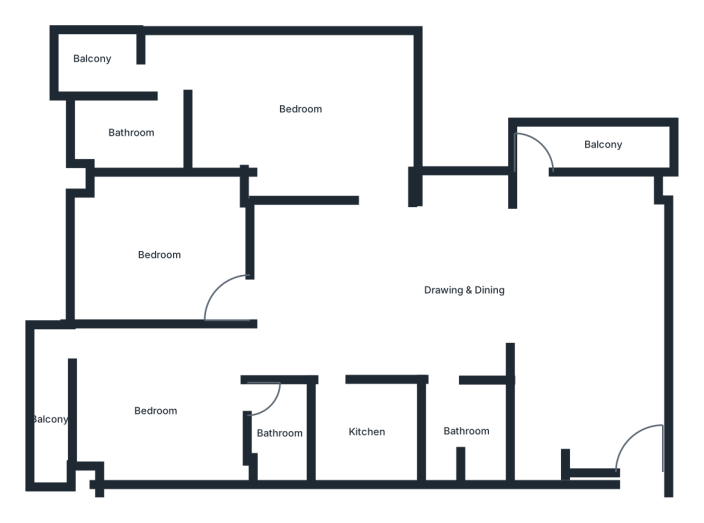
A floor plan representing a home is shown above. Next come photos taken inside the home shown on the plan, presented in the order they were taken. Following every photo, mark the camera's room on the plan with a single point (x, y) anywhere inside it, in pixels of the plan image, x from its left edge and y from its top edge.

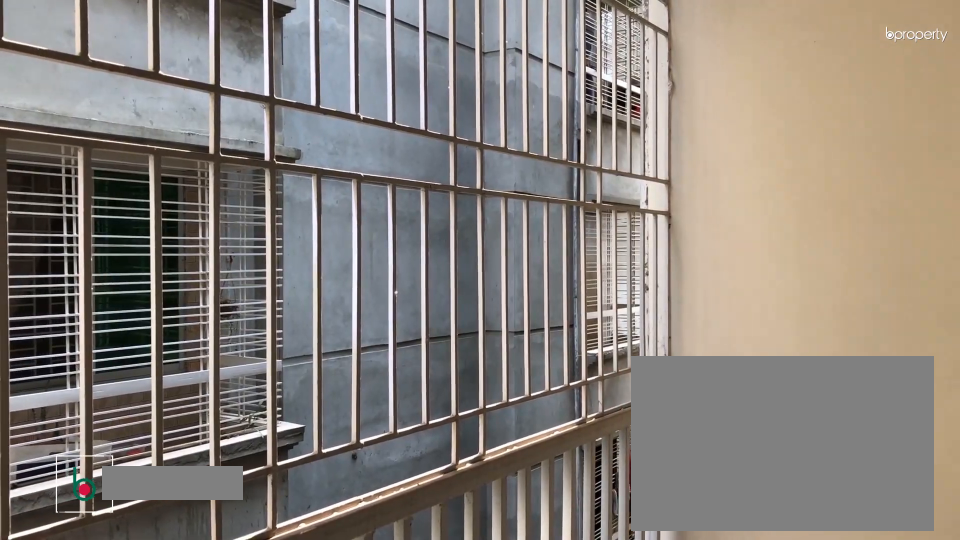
(603, 144)
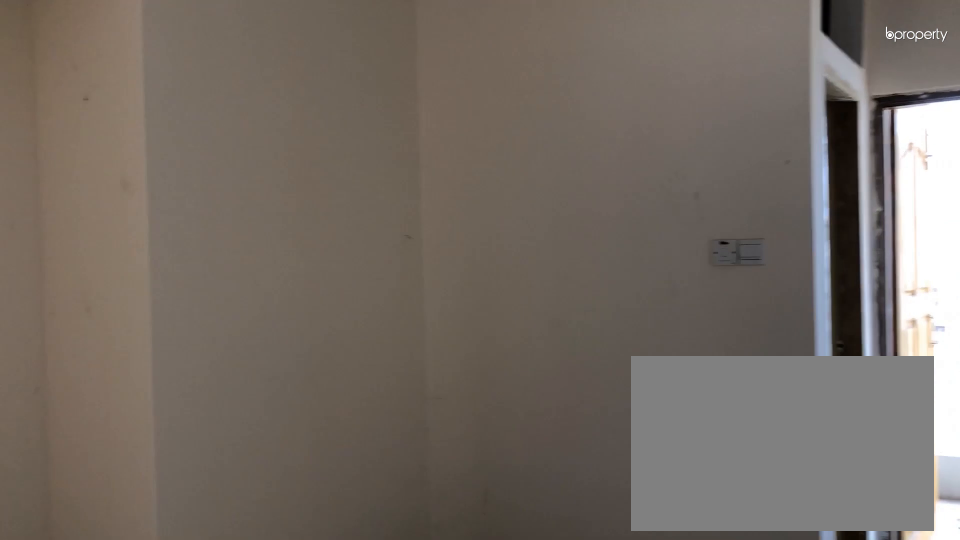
(292, 112)
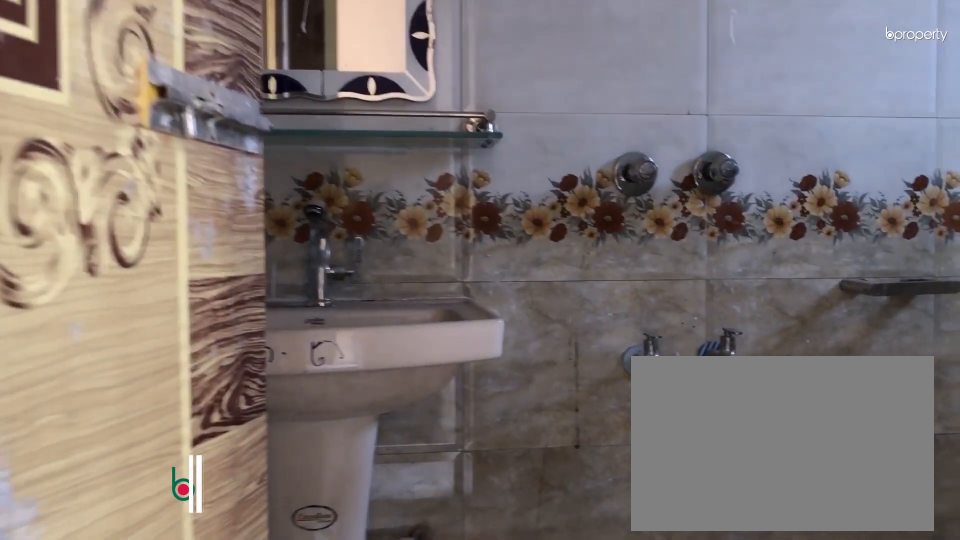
(129, 135)
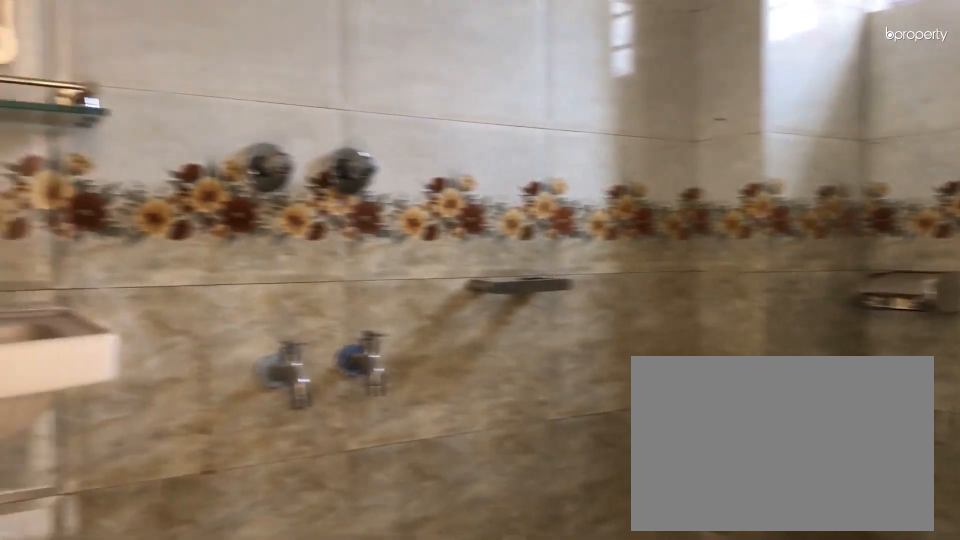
(129, 135)
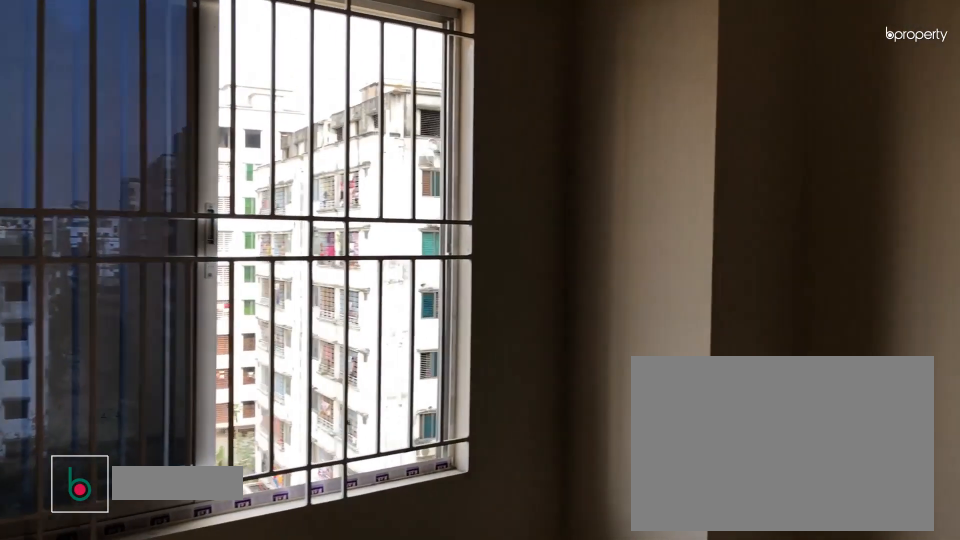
(163, 253)
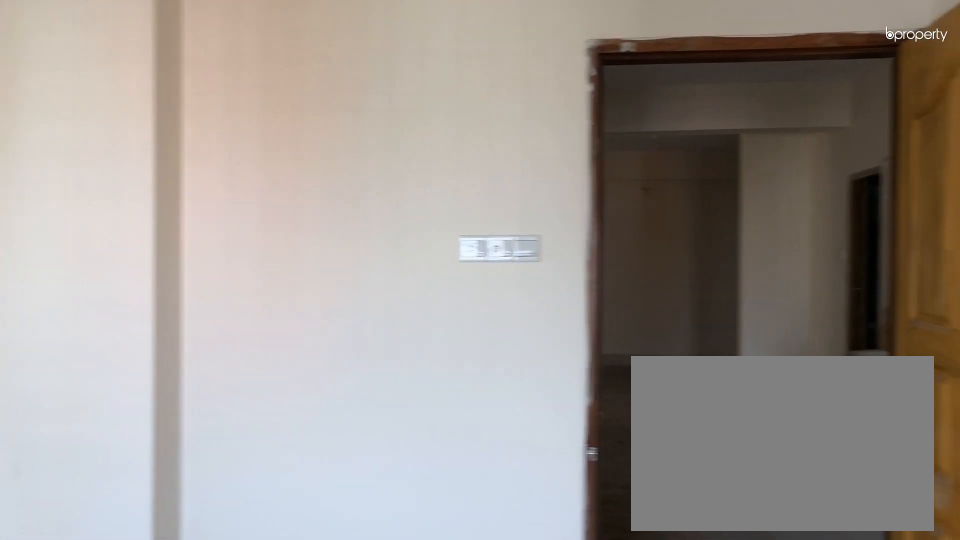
(163, 253)
